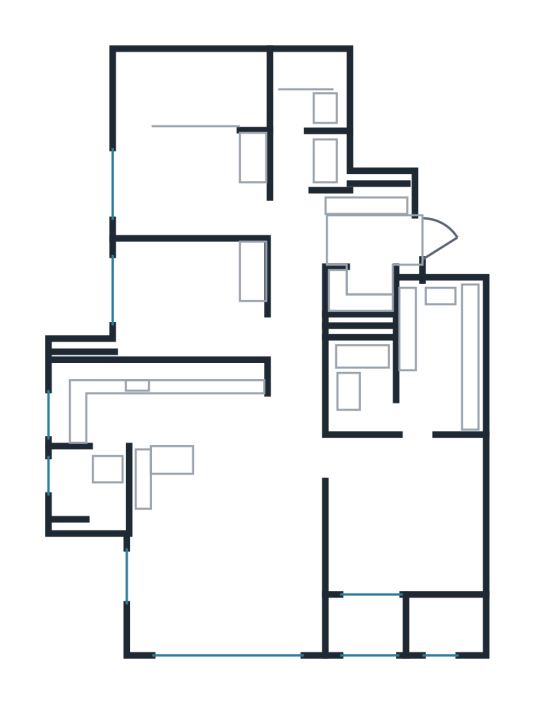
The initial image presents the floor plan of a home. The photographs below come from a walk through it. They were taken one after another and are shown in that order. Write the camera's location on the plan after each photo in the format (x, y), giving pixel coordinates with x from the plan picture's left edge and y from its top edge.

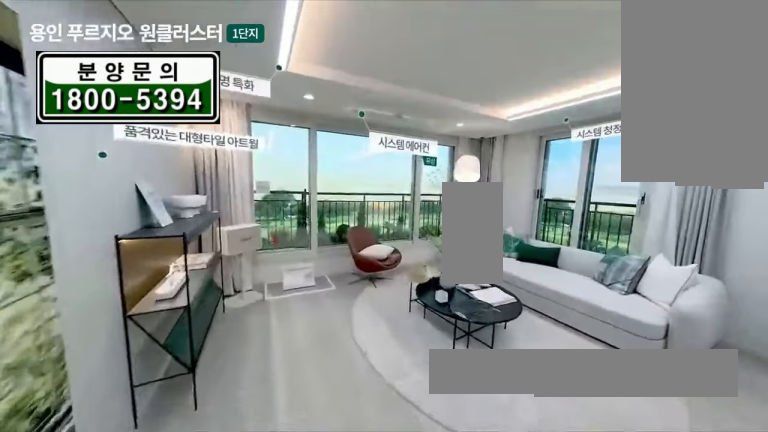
(226, 569)
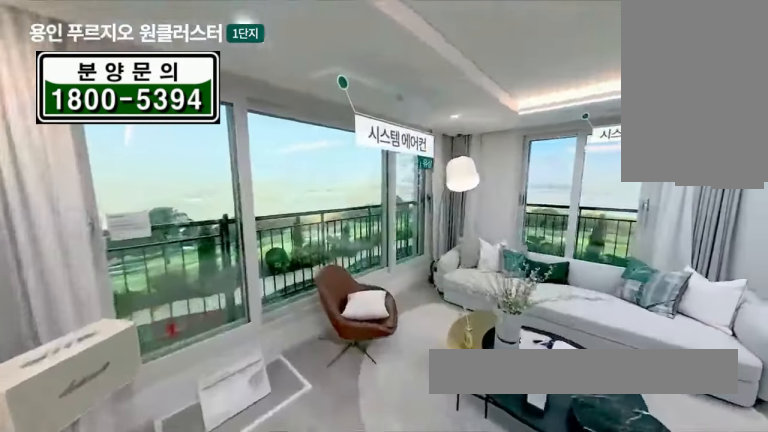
(226, 574)
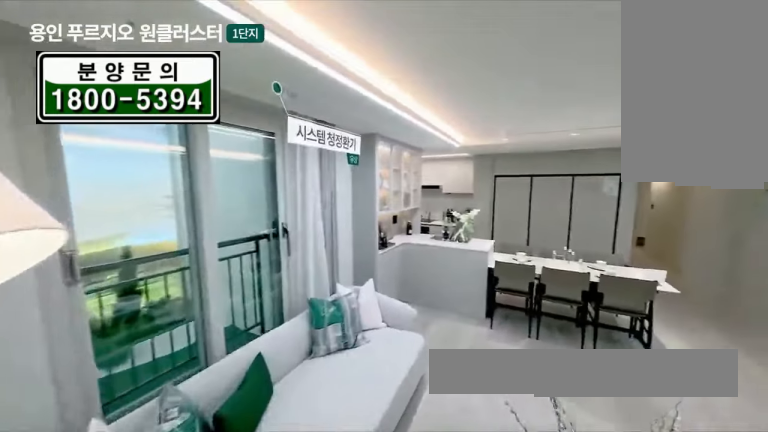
(226, 572)
